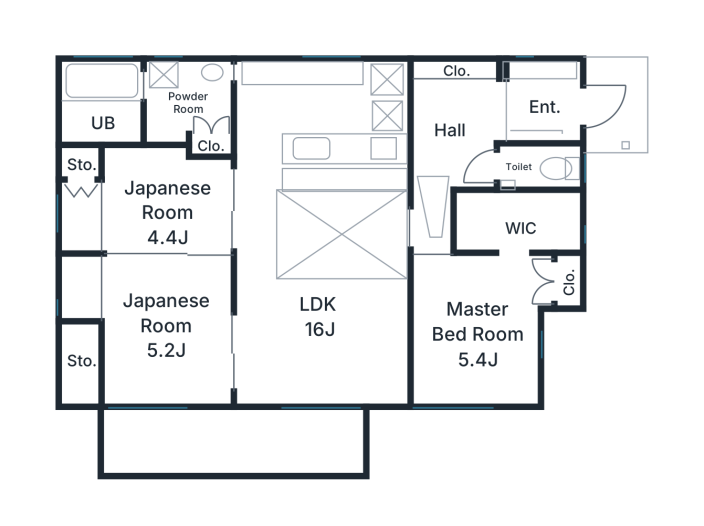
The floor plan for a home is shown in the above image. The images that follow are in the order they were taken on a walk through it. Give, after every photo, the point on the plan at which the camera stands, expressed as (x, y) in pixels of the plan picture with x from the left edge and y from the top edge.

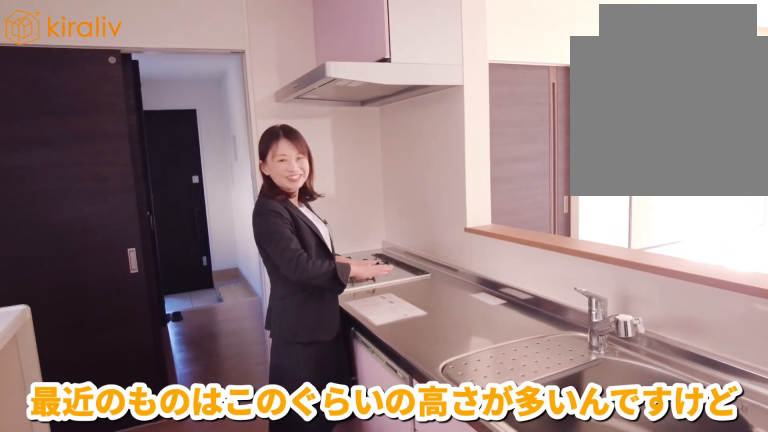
(305, 120)
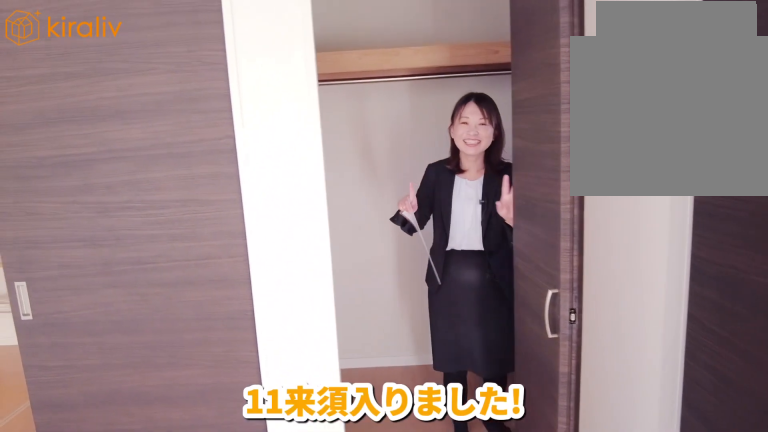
(499, 301)
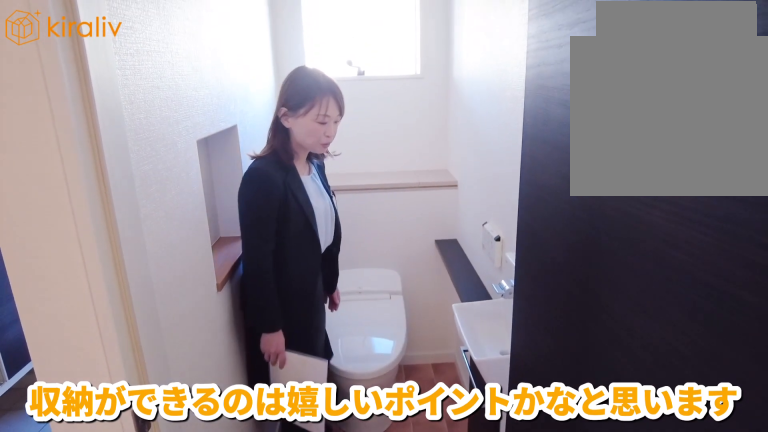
(489, 175)
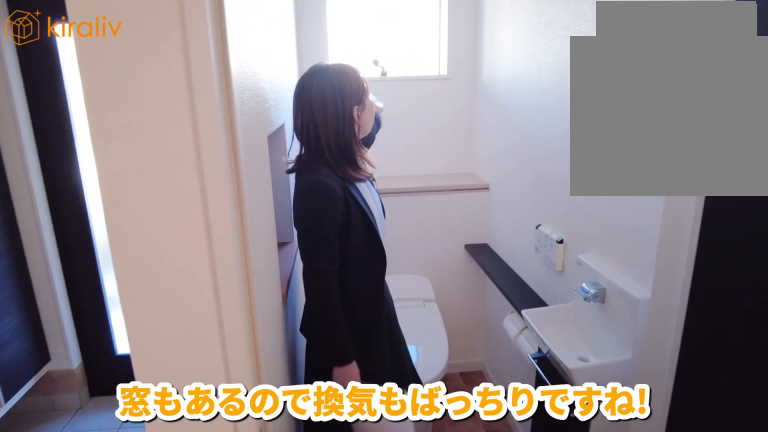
(486, 175)
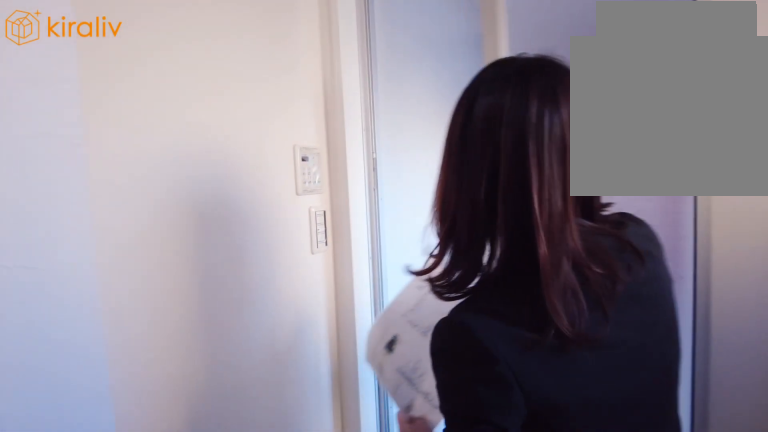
(118, 122)
